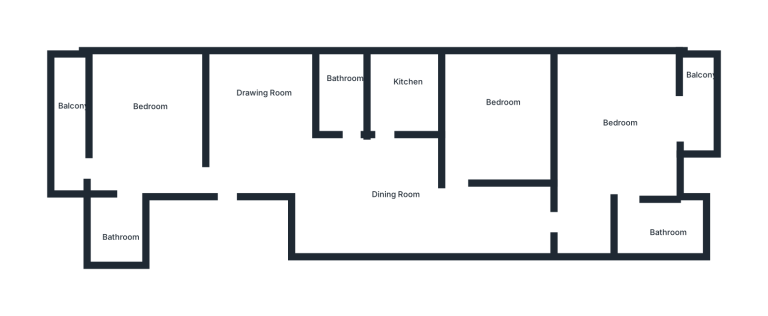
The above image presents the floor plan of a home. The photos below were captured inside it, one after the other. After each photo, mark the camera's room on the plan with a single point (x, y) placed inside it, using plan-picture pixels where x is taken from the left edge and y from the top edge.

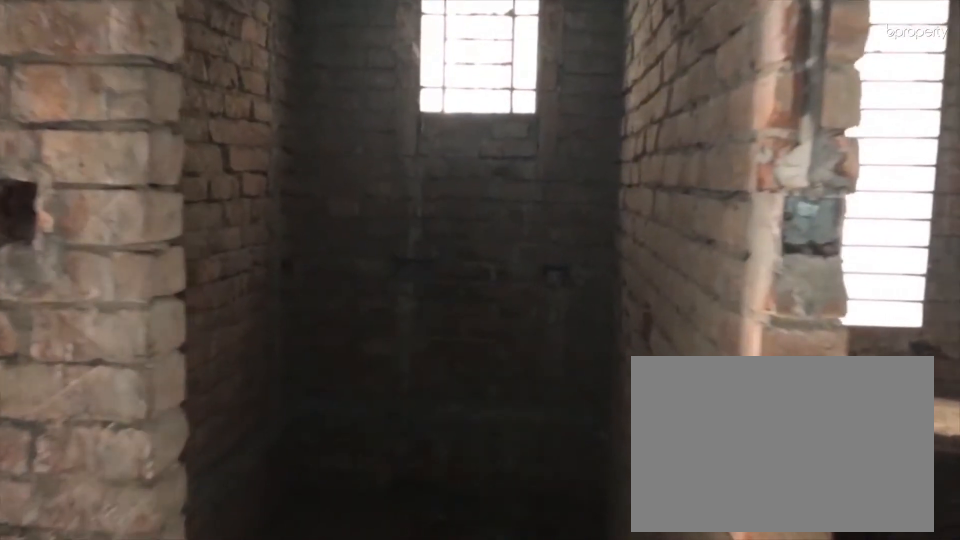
(347, 133)
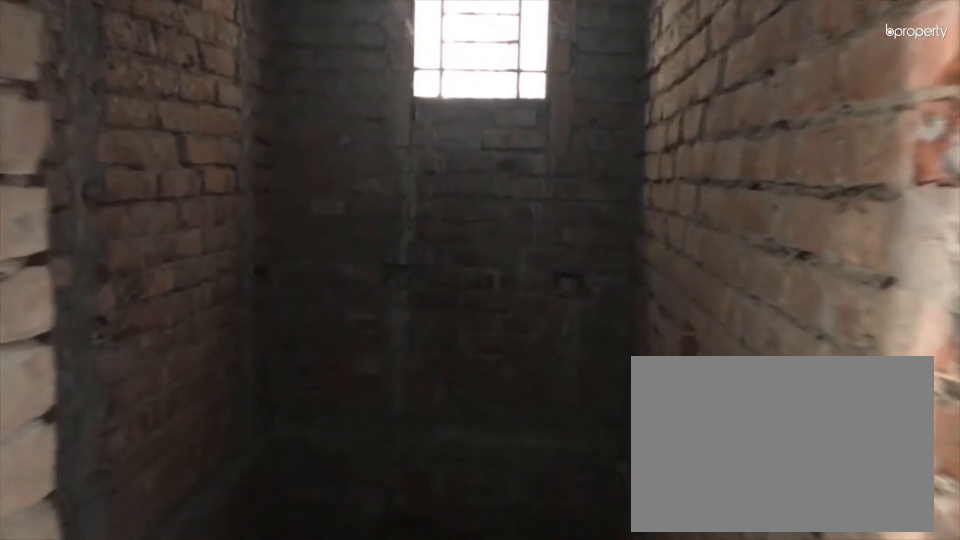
(347, 133)
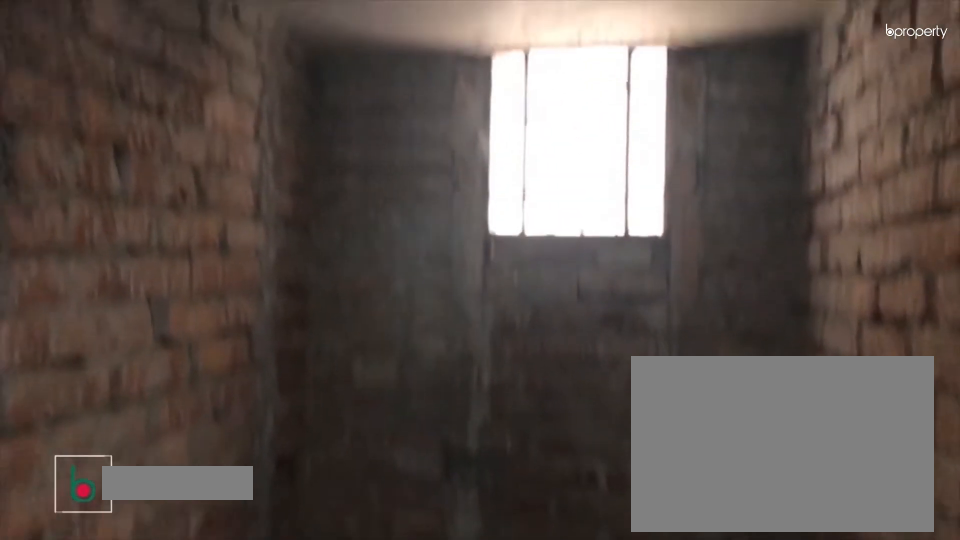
(343, 89)
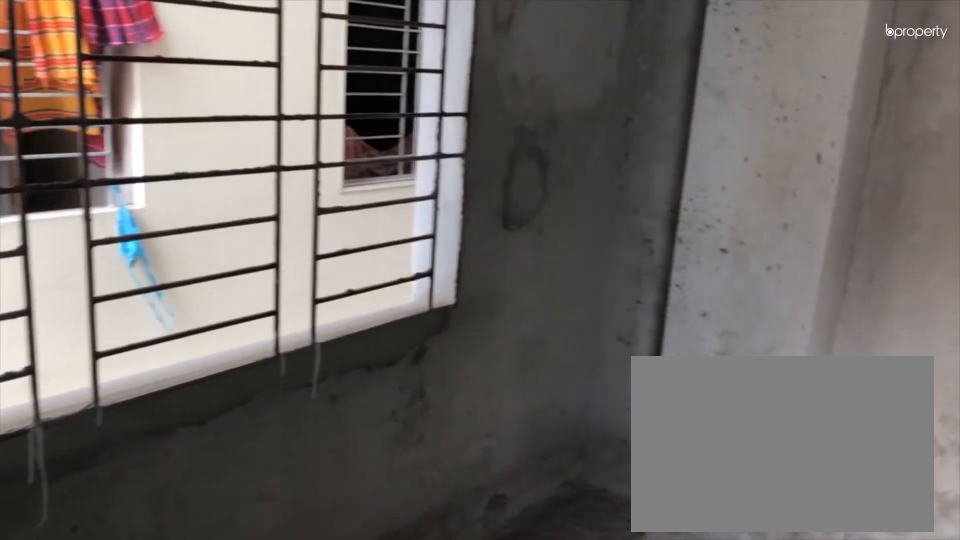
(132, 116)
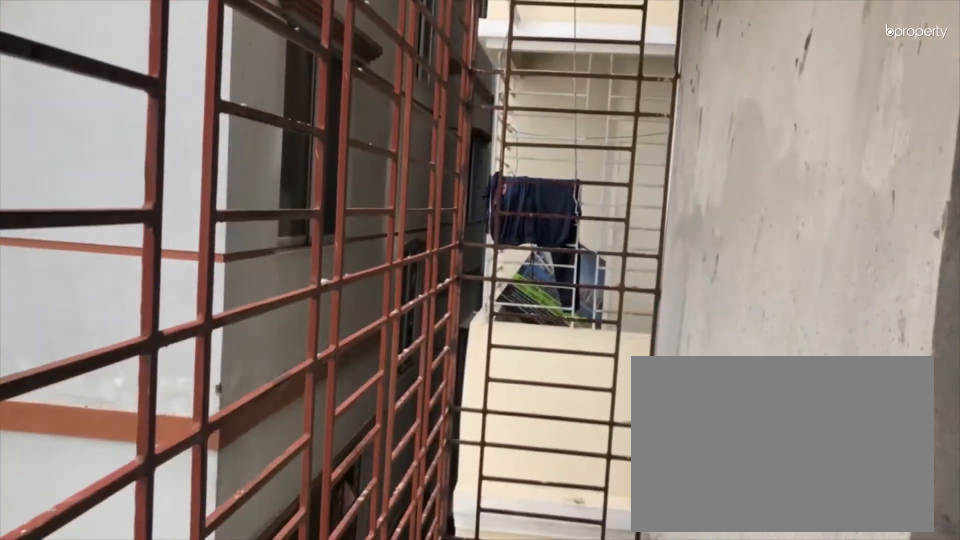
(68, 123)
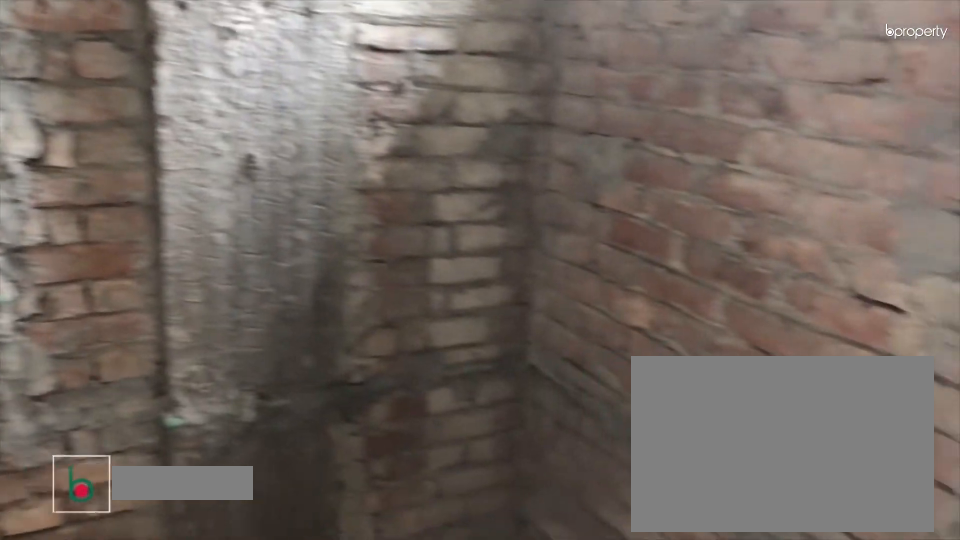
(119, 240)
